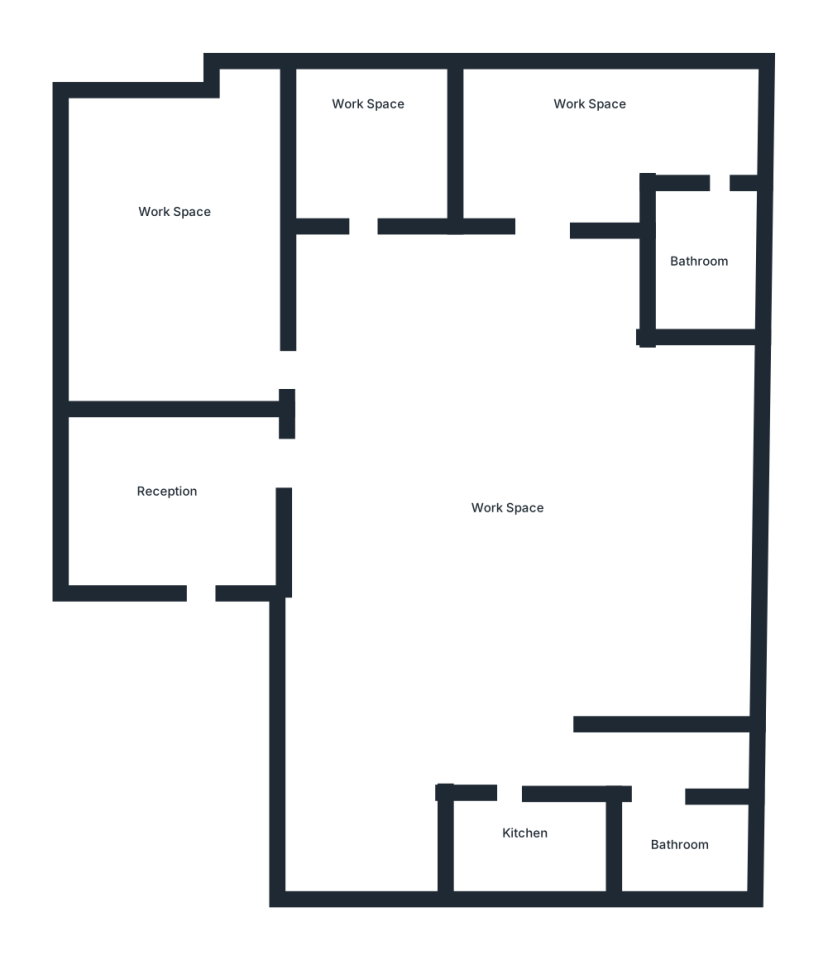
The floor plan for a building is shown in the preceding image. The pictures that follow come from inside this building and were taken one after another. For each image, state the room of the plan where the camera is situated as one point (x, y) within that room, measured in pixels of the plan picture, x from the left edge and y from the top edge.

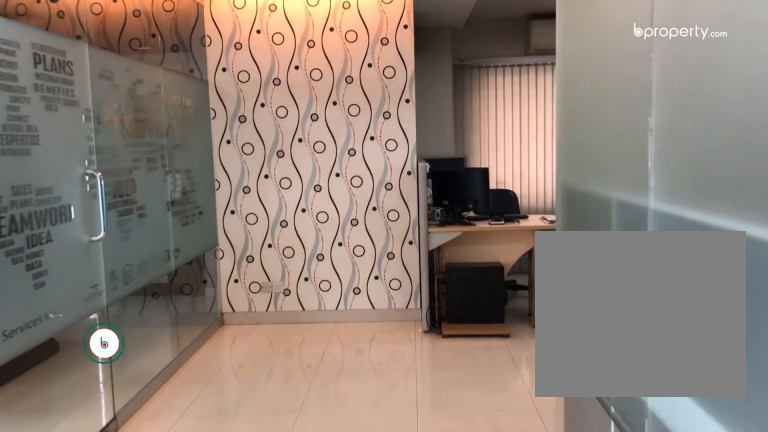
(514, 531)
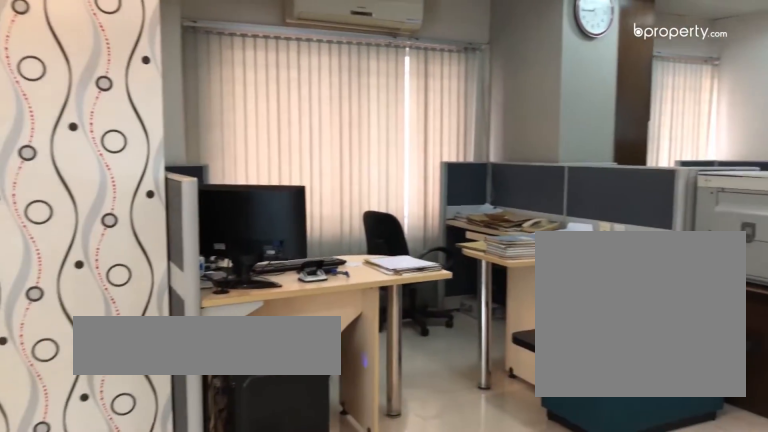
(514, 531)
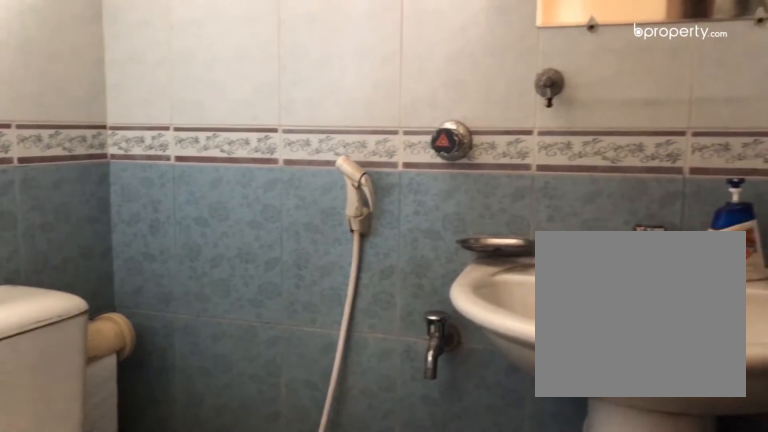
(681, 855)
